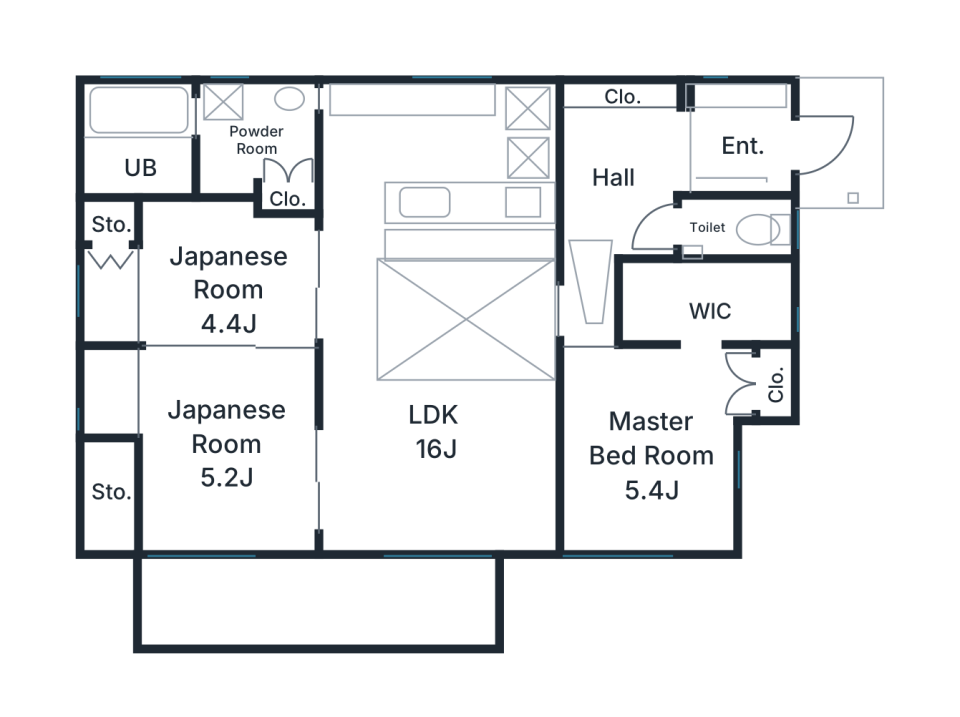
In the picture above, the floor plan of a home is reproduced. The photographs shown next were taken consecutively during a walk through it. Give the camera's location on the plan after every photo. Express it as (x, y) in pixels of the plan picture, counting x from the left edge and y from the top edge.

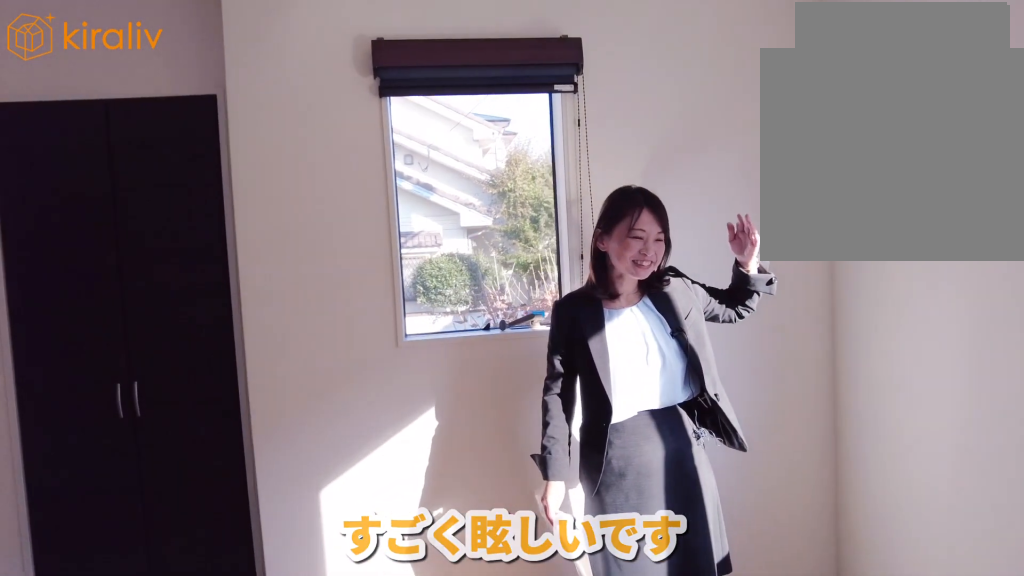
(695, 522)
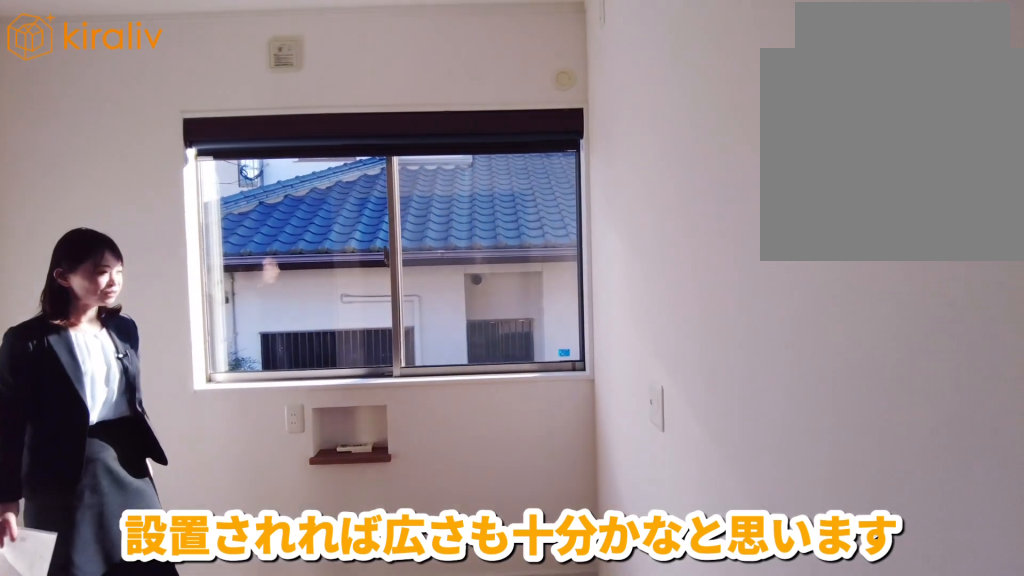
(695, 509)
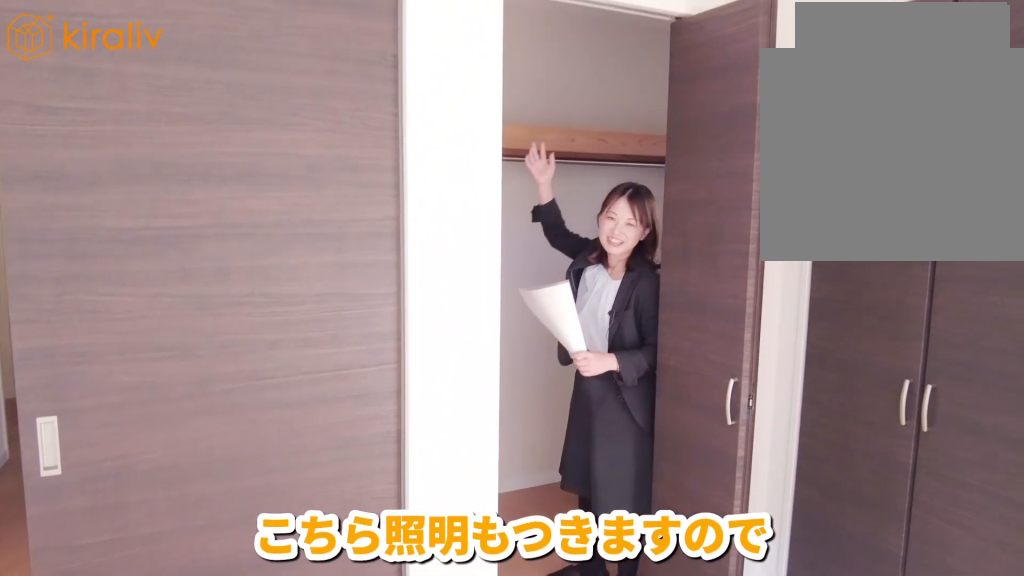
(677, 411)
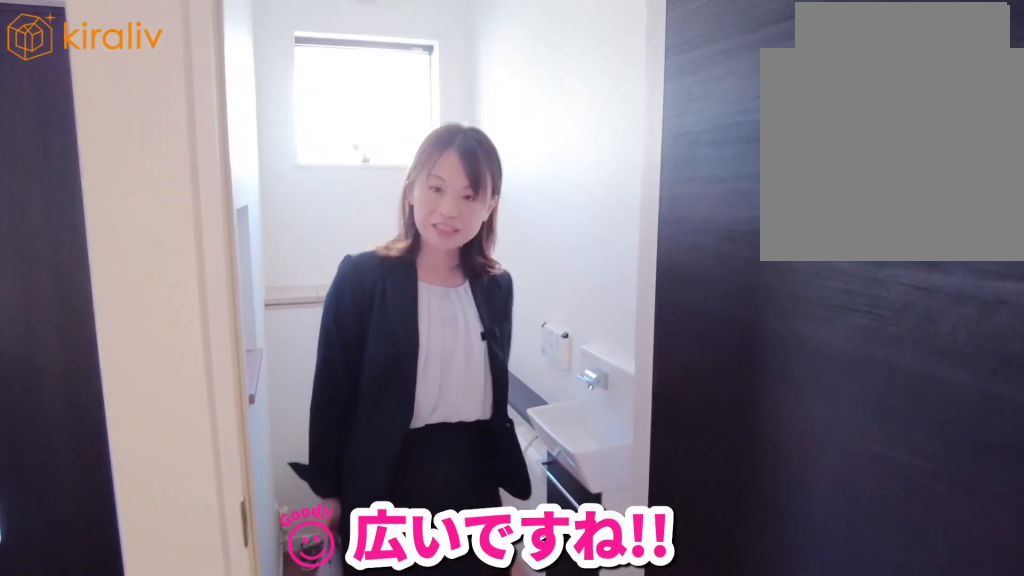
(696, 237)
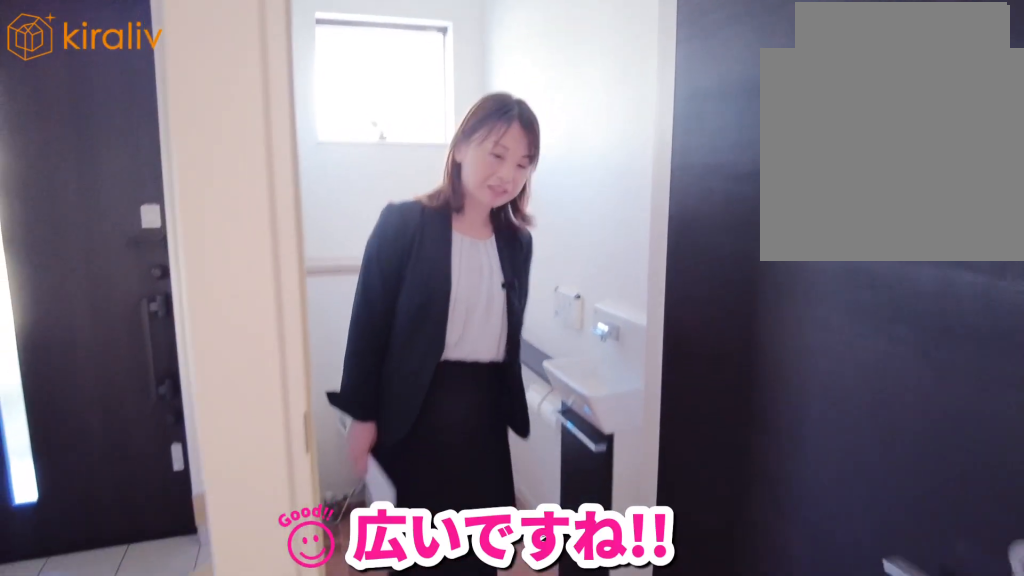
(696, 241)
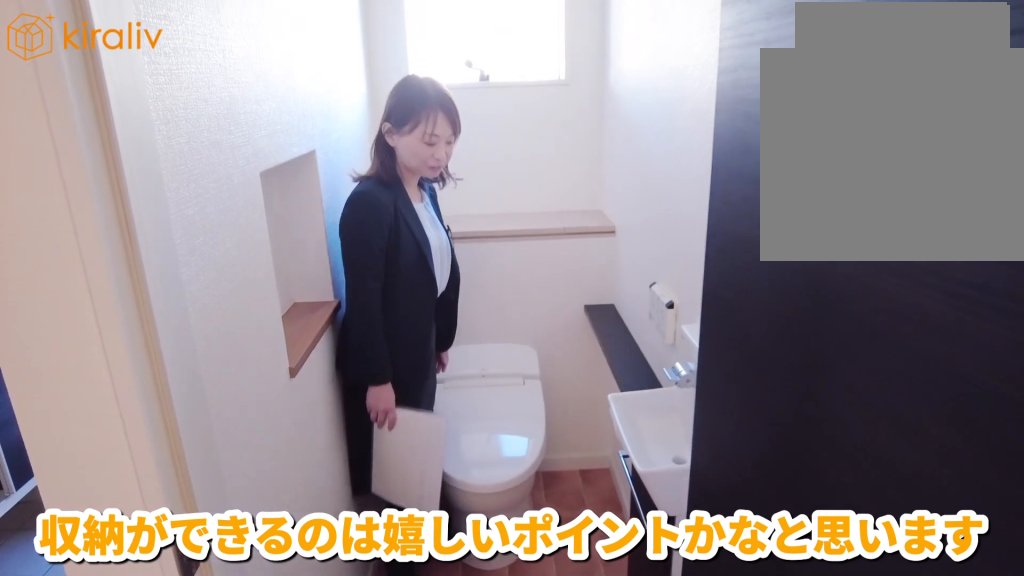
(666, 241)
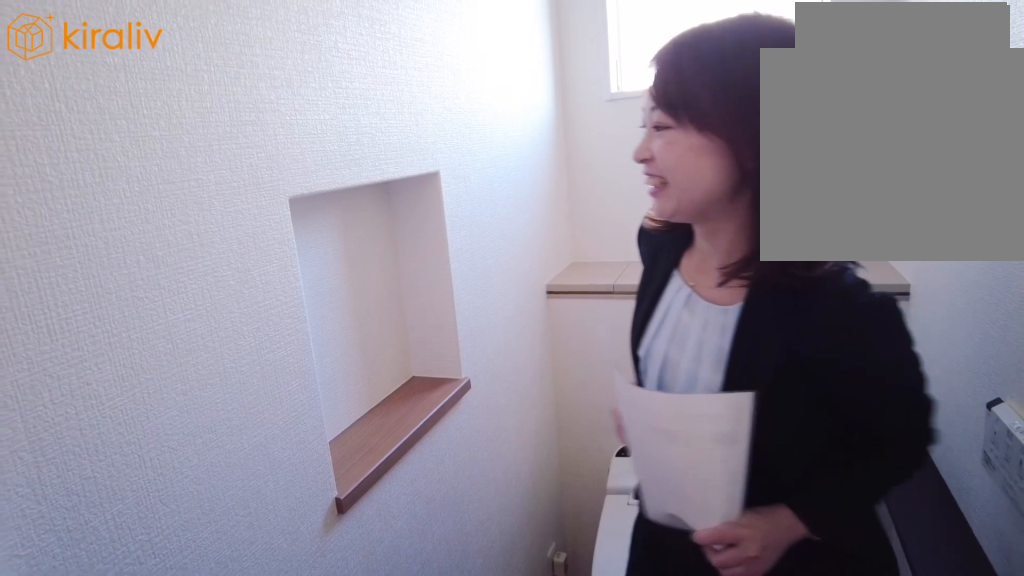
(651, 243)
